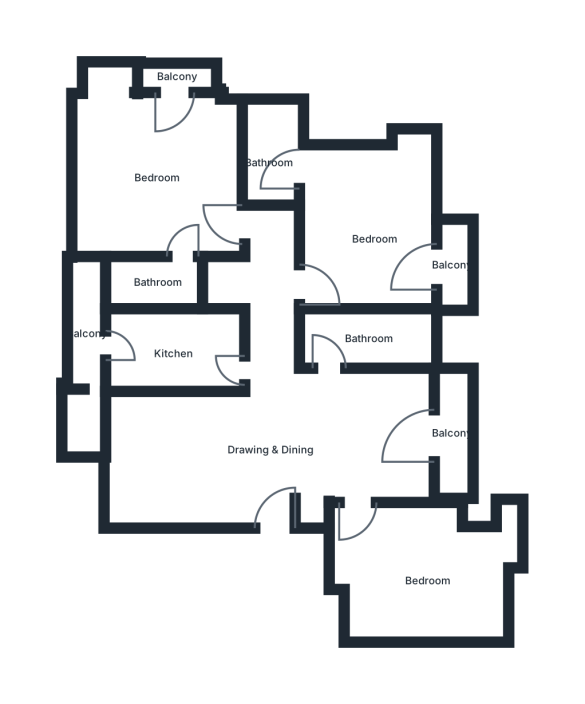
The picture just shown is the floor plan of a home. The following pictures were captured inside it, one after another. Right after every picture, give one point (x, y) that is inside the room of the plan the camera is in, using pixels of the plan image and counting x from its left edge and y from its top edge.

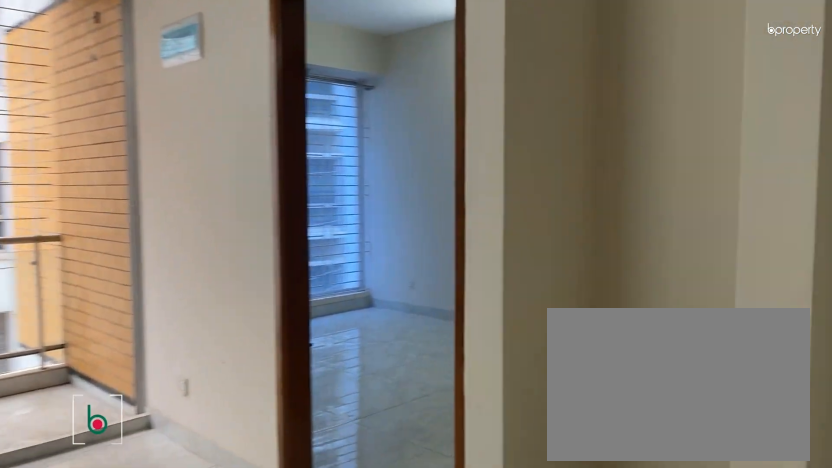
(273, 450)
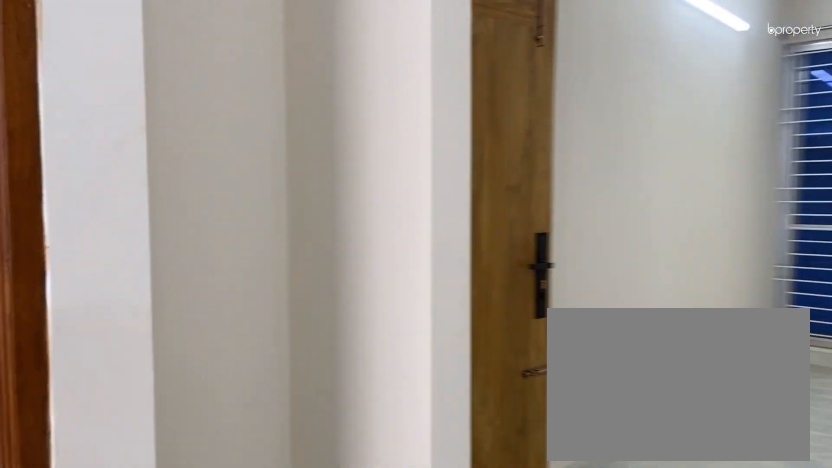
(273, 450)
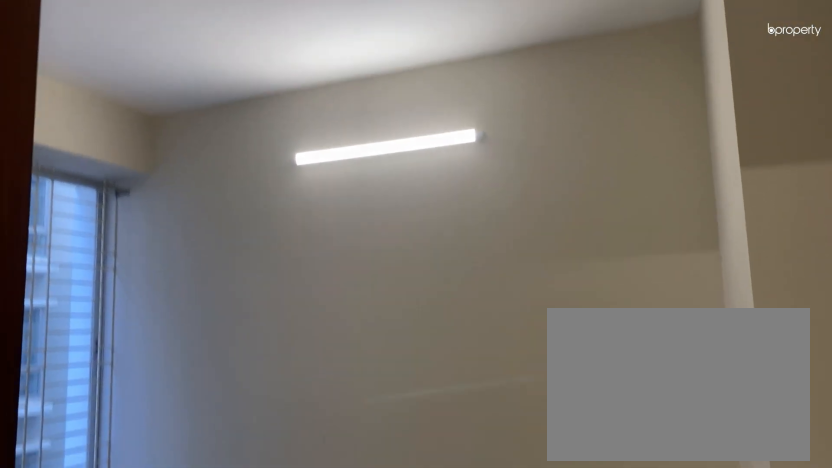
(428, 581)
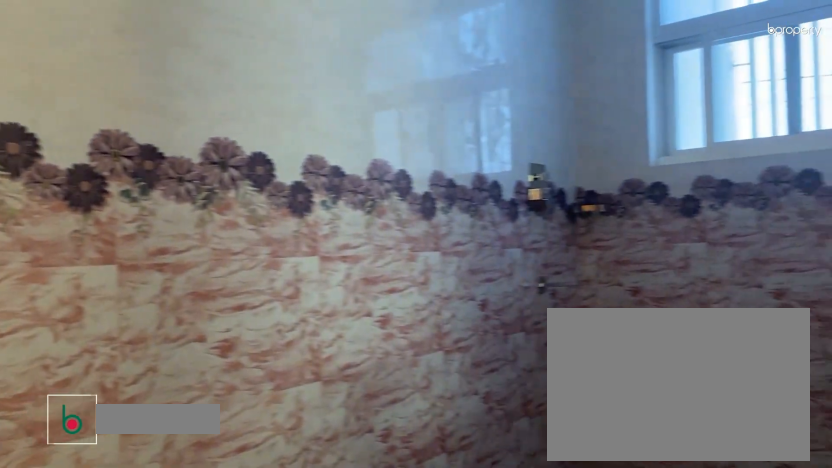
(369, 338)
